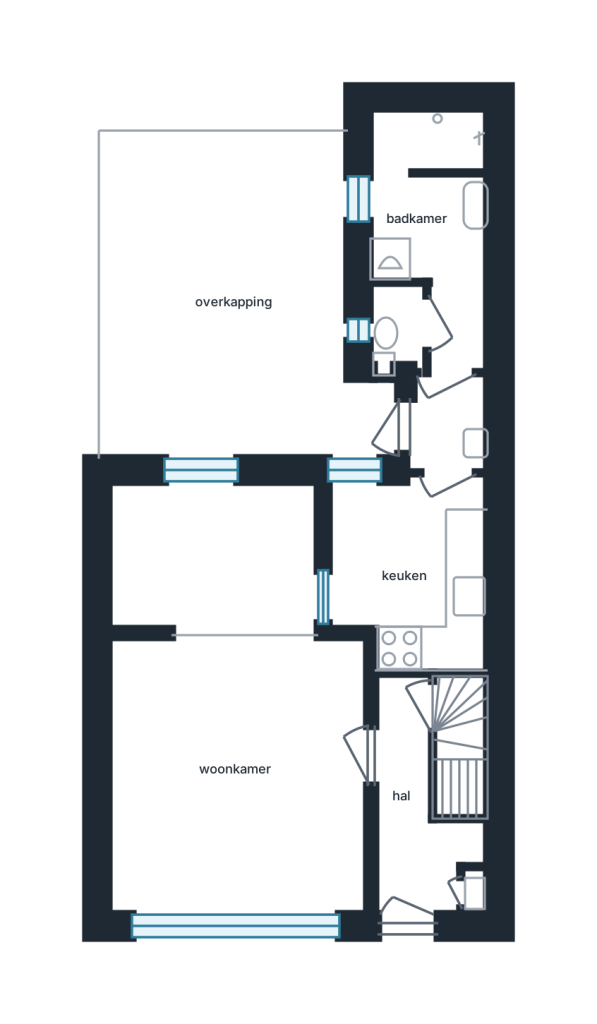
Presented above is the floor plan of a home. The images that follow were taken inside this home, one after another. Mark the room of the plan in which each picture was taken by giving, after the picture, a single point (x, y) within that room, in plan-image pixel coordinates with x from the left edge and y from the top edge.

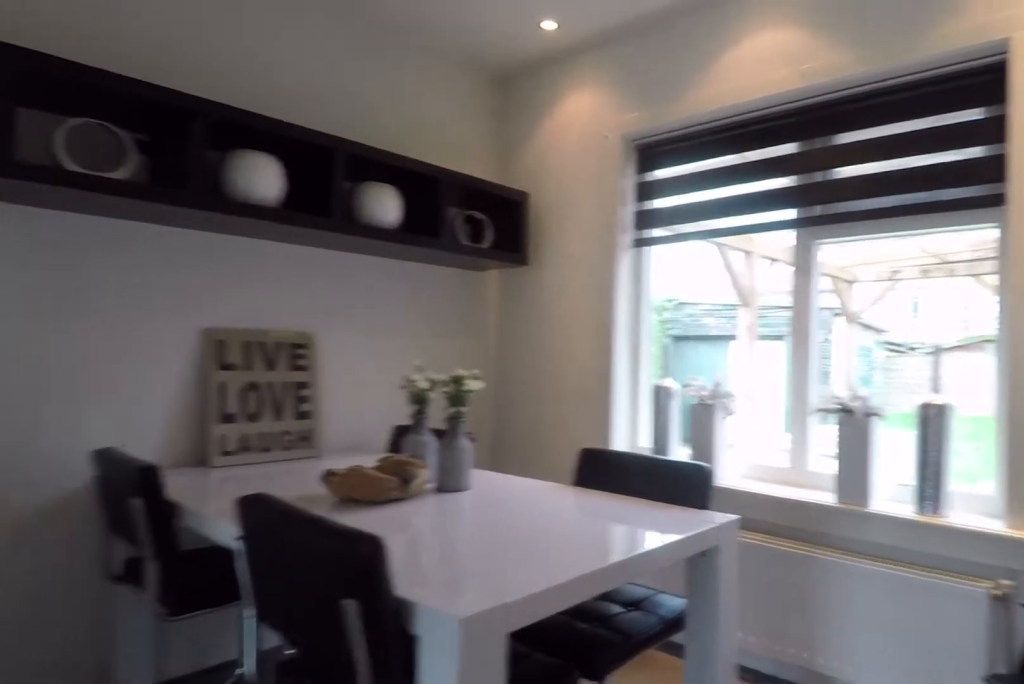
(212, 558)
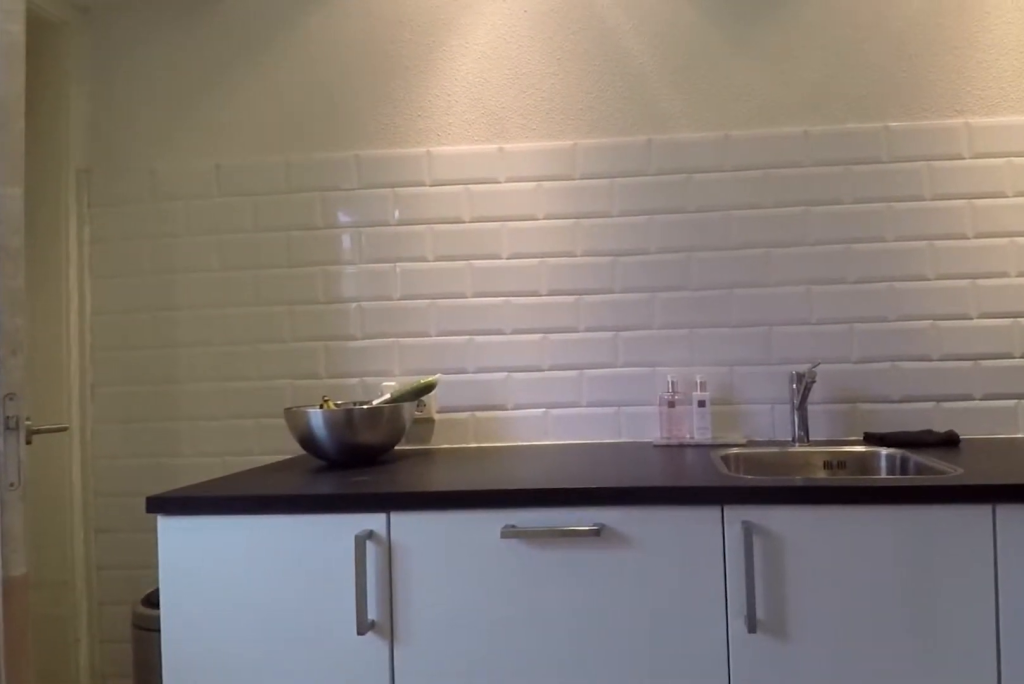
(413, 569)
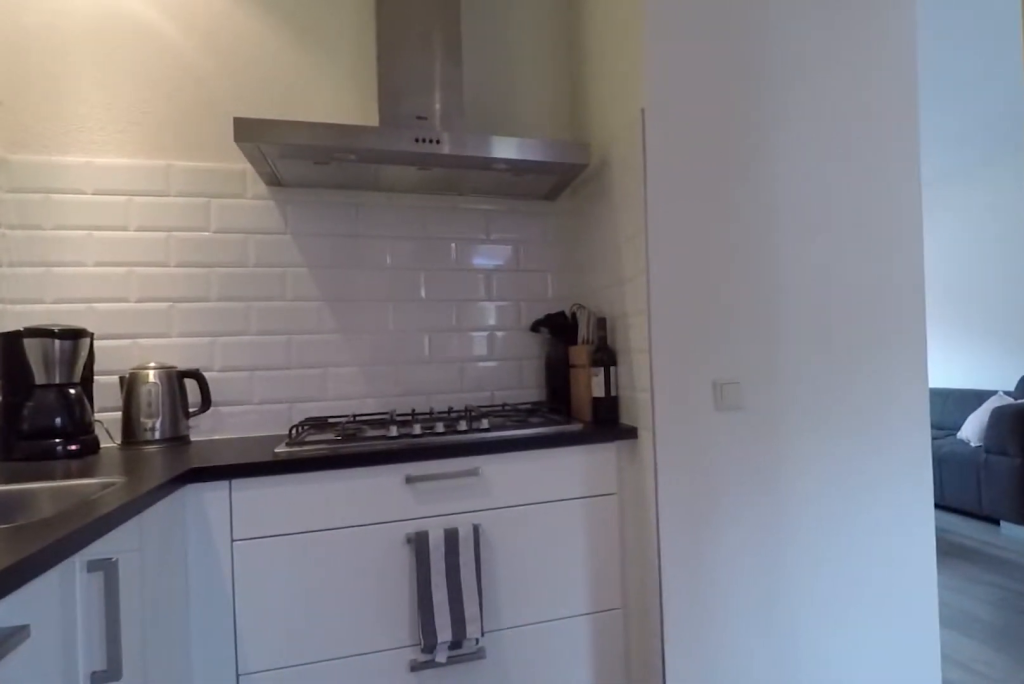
(413, 569)
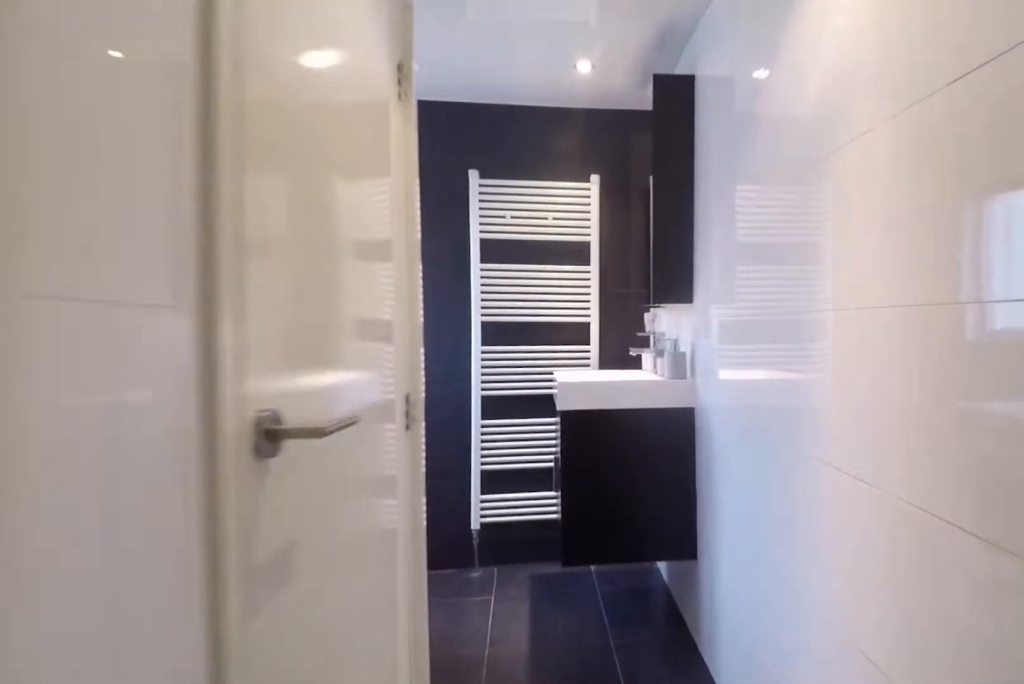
(449, 419)
